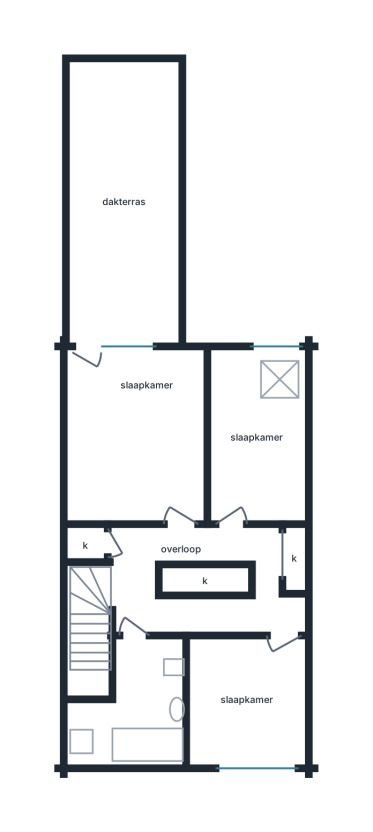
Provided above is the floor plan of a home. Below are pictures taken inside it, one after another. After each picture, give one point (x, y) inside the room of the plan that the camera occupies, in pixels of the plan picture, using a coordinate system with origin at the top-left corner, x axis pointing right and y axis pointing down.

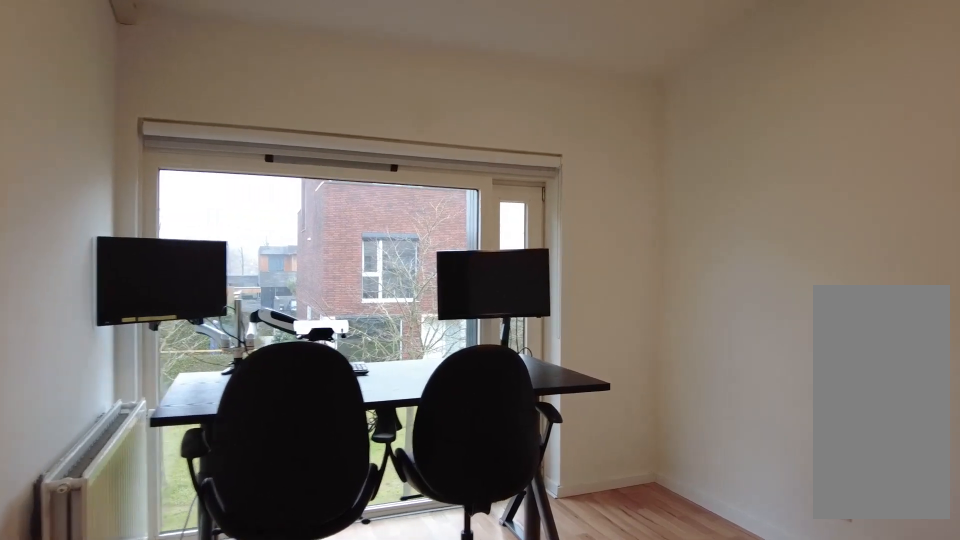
(244, 707)
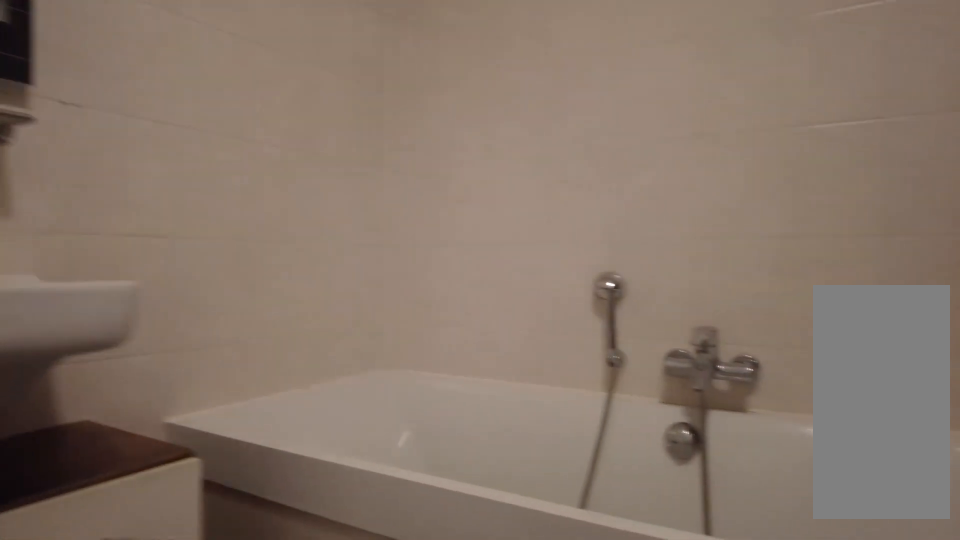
(135, 701)
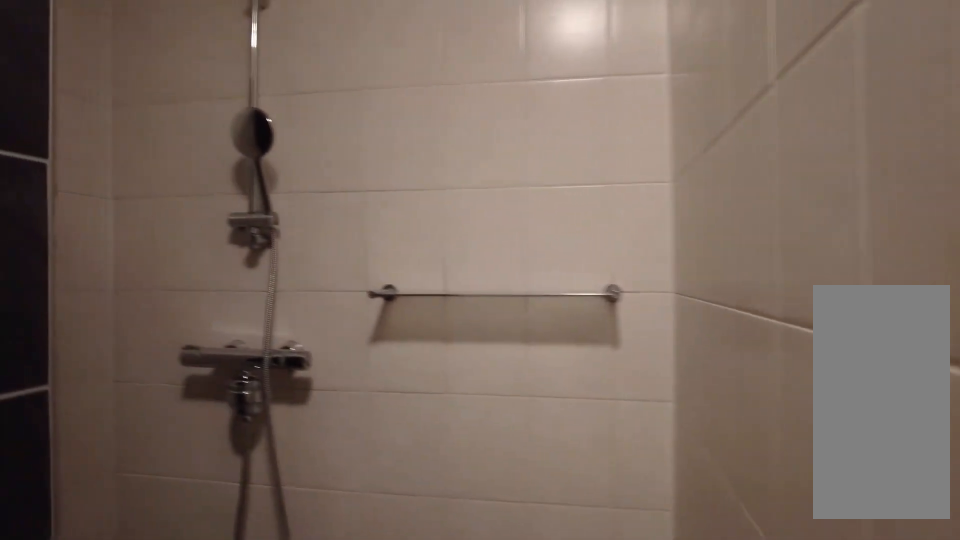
(135, 701)
